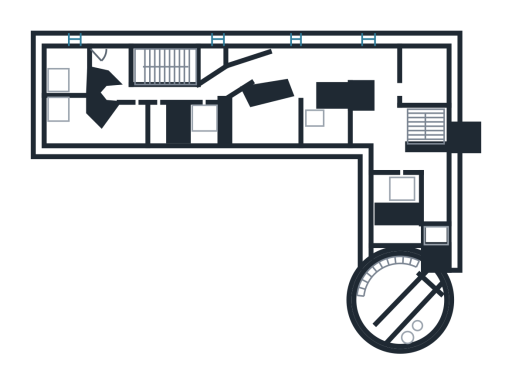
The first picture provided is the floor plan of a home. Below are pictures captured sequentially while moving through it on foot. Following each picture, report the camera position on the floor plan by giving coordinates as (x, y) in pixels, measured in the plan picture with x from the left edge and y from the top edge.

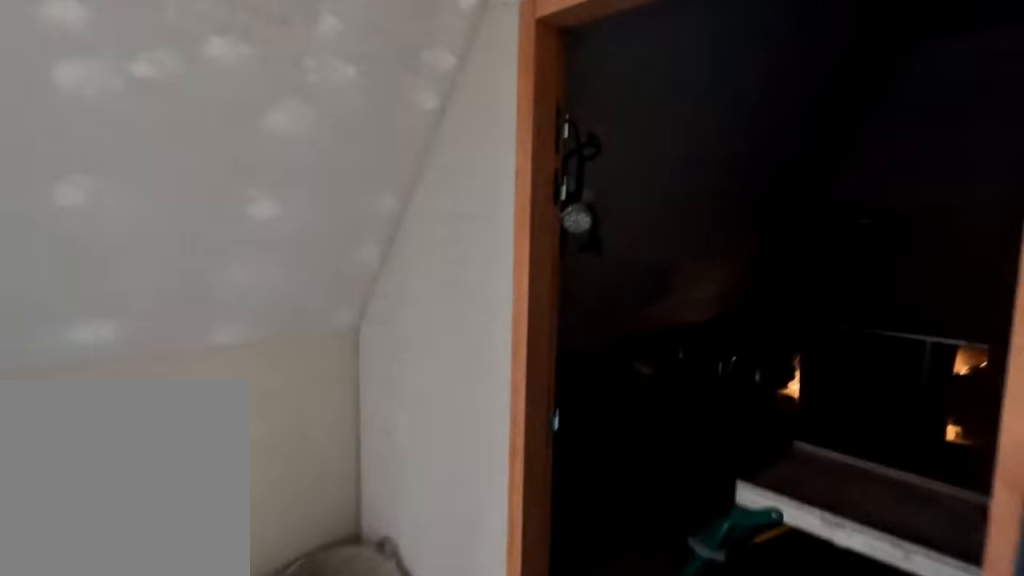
(390, 79)
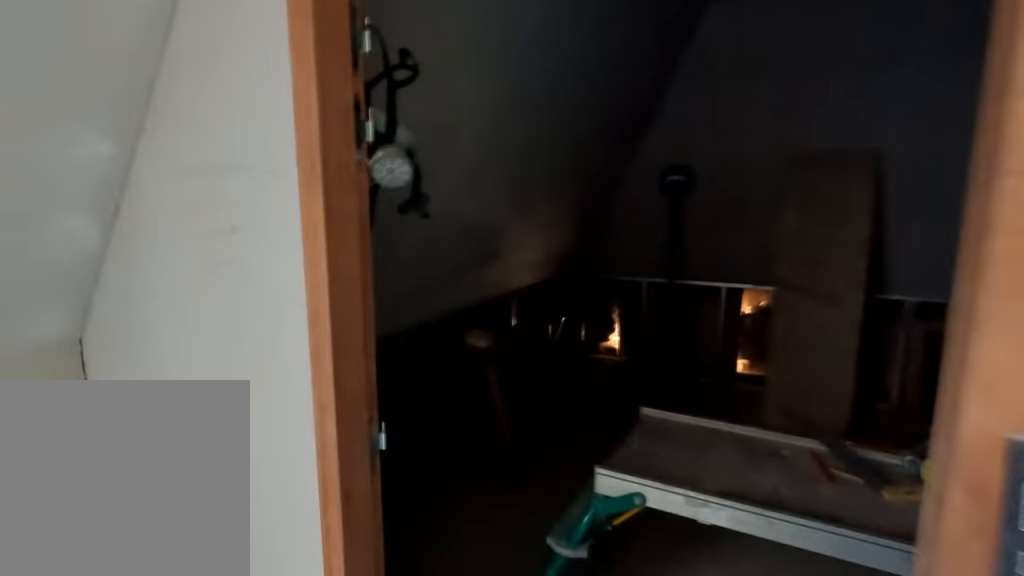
(379, 67)
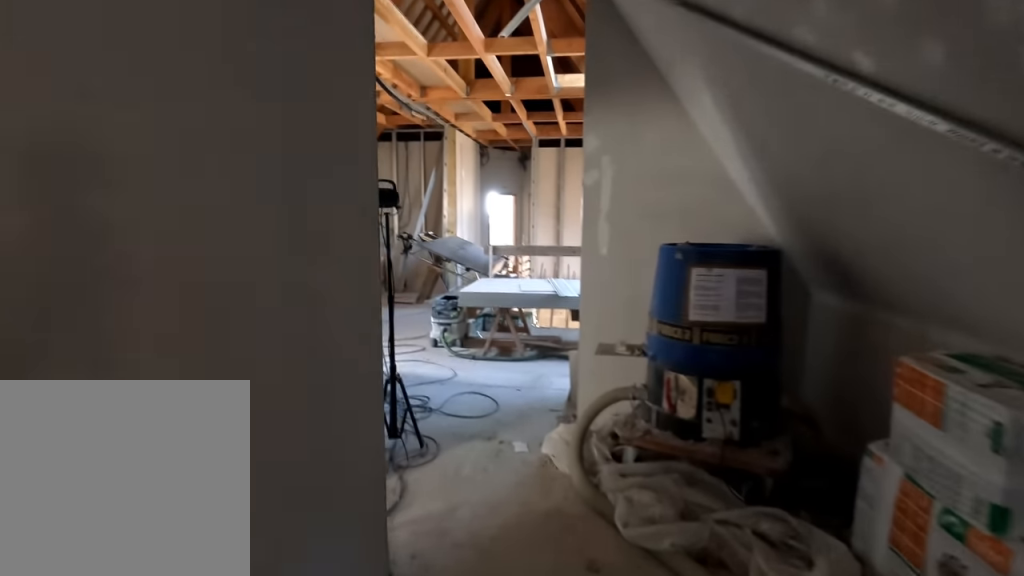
(263, 67)
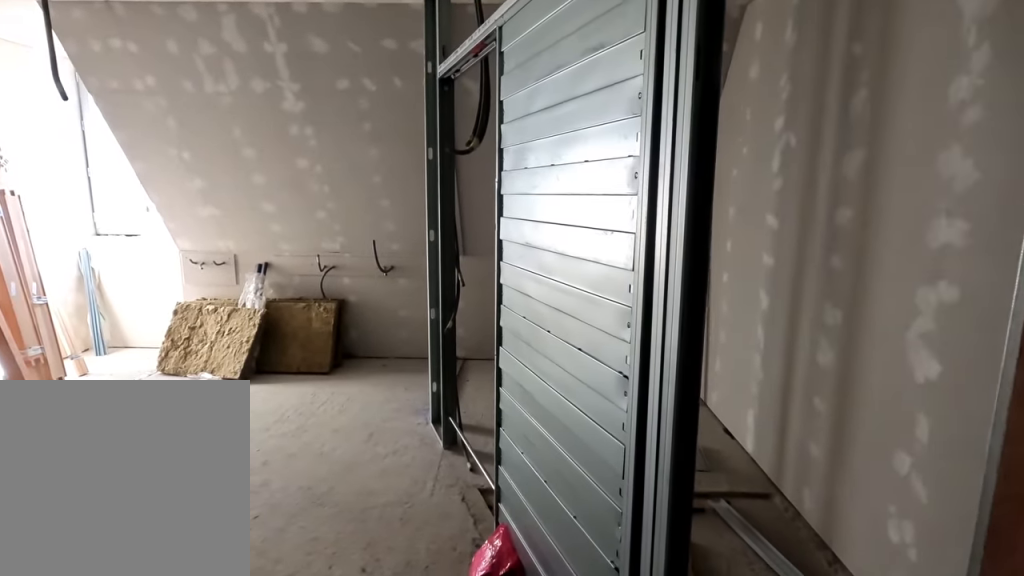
(250, 77)
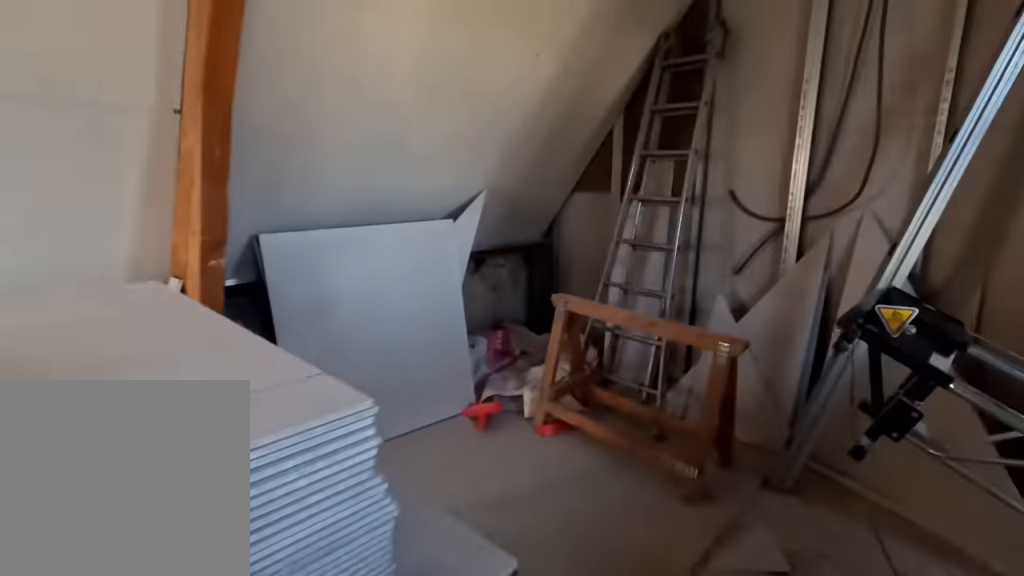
(196, 91)
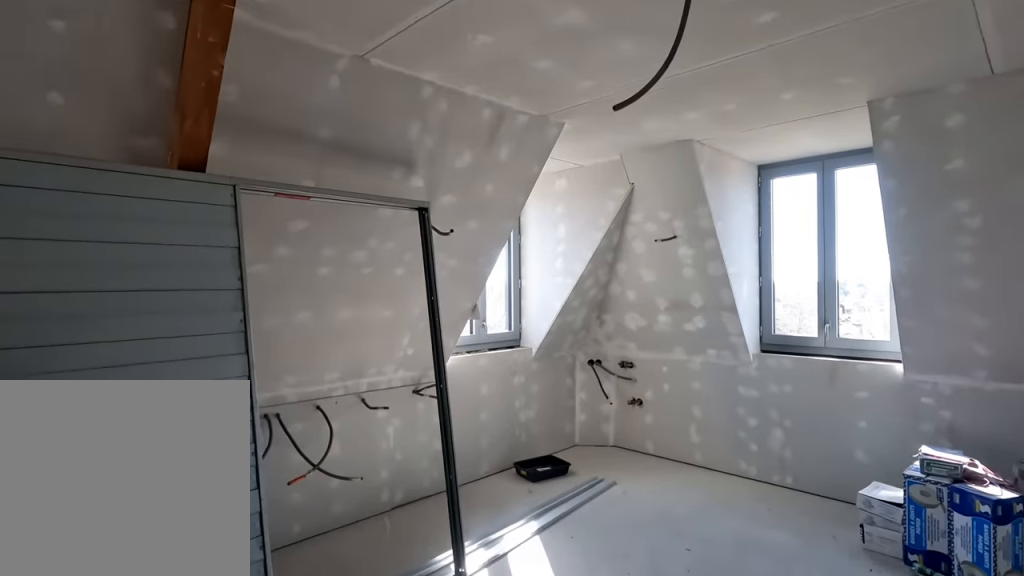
(91, 103)
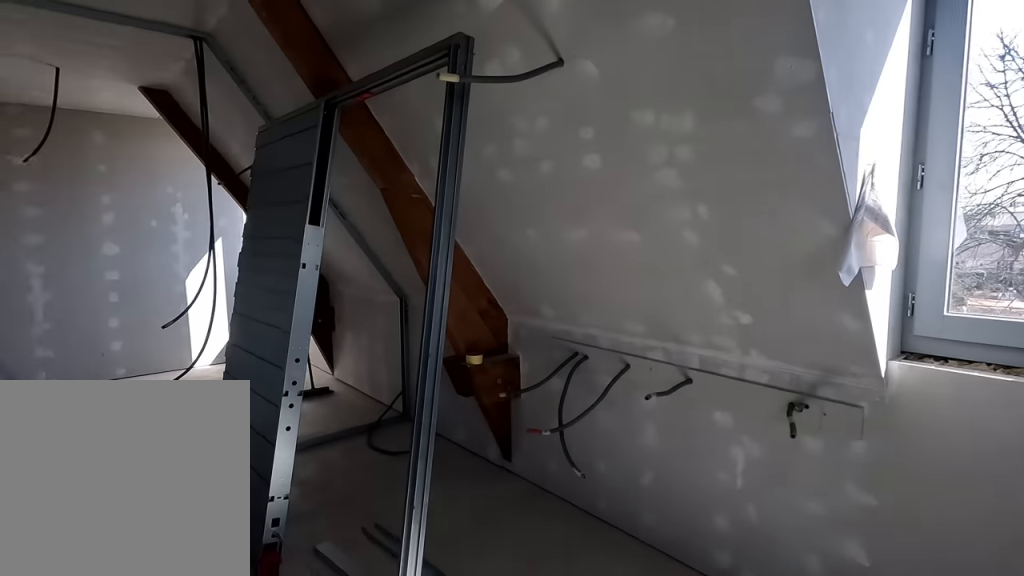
(65, 121)
